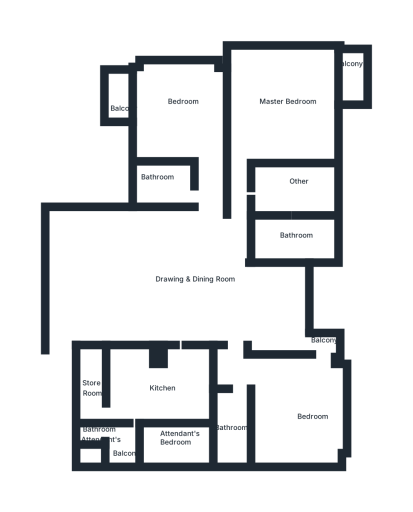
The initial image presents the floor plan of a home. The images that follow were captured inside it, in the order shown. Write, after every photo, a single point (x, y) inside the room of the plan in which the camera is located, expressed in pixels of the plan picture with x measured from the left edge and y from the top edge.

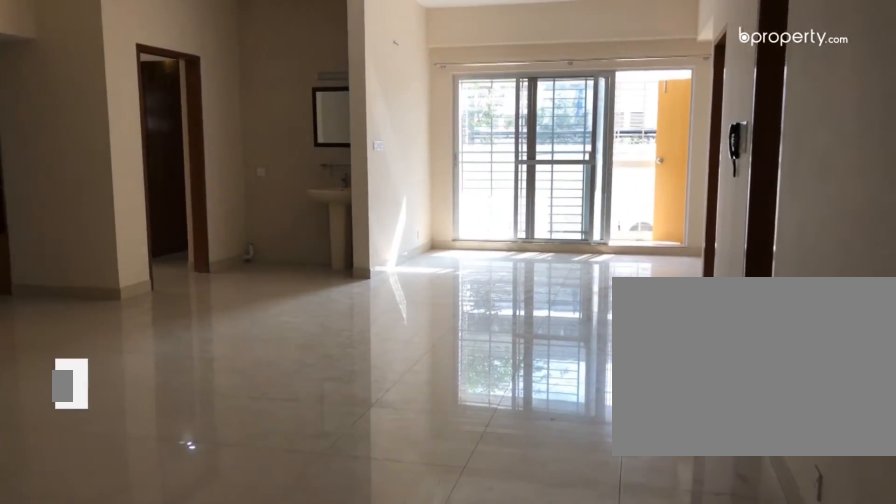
(165, 288)
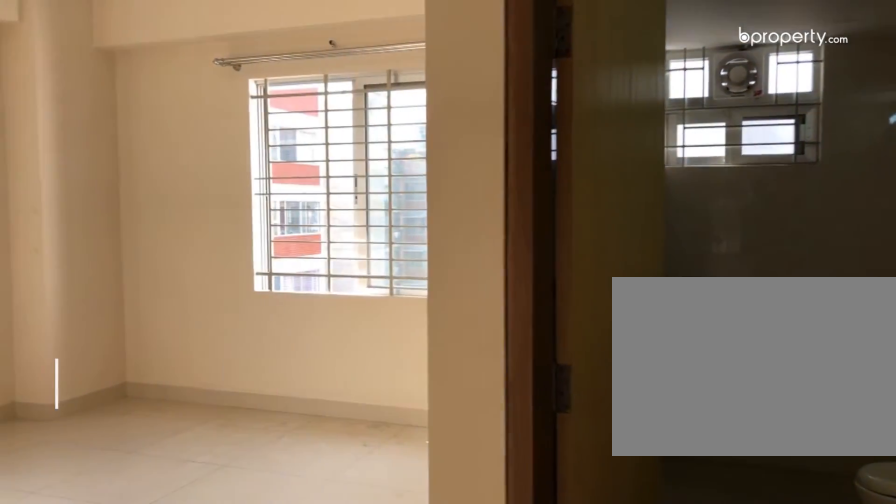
(302, 407)
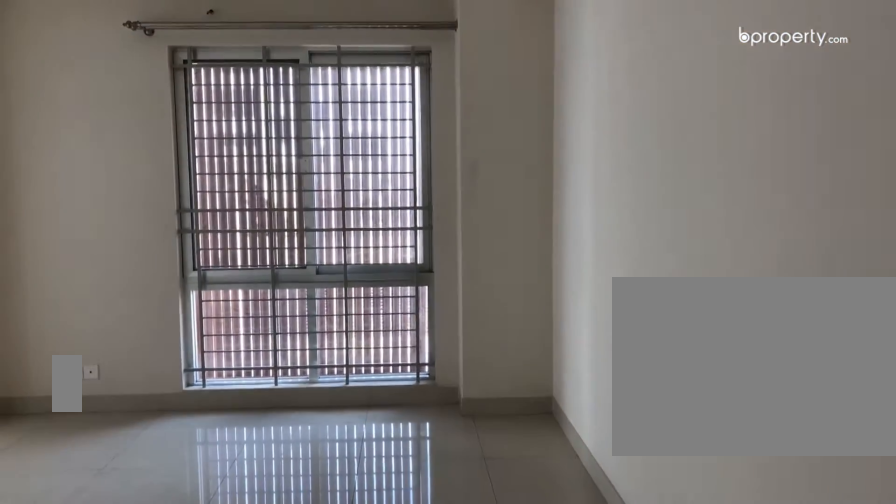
(178, 114)
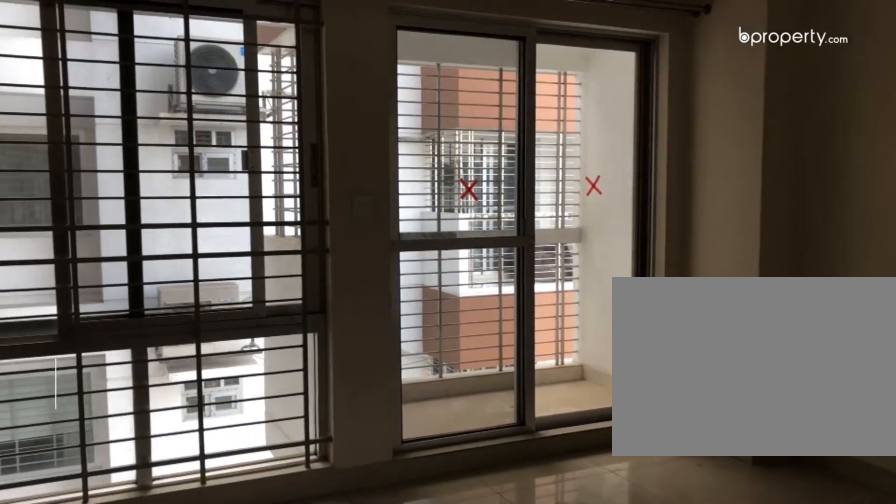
(178, 114)
